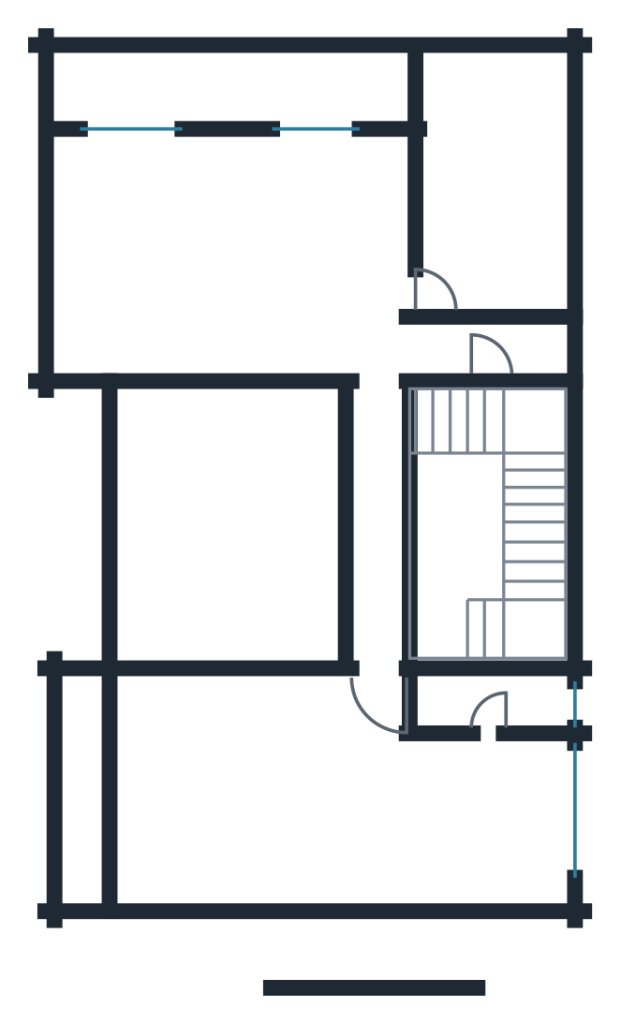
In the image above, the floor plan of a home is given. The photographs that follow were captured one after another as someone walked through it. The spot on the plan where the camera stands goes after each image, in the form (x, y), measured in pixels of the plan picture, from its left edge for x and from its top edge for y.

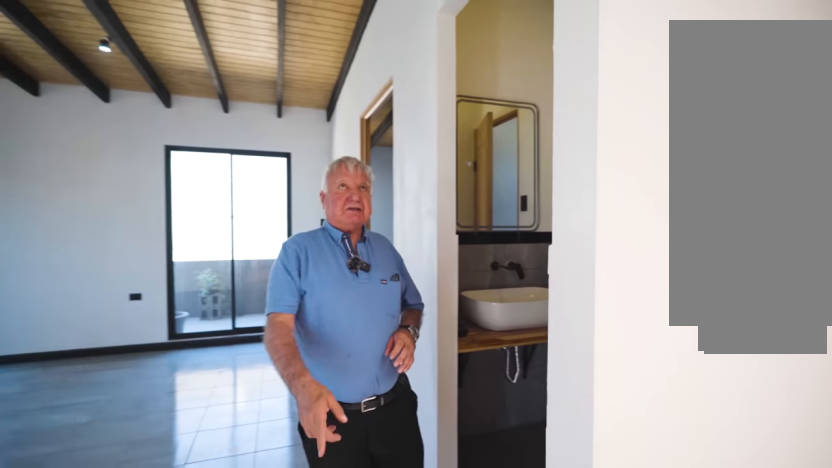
(431, 351)
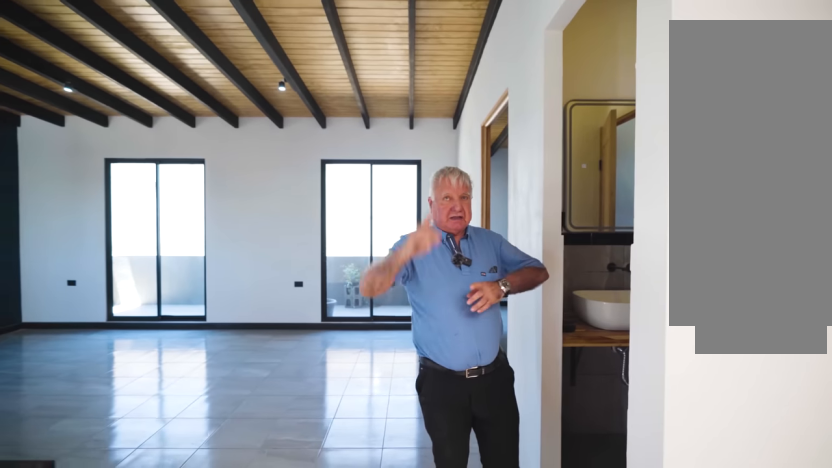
(428, 354)
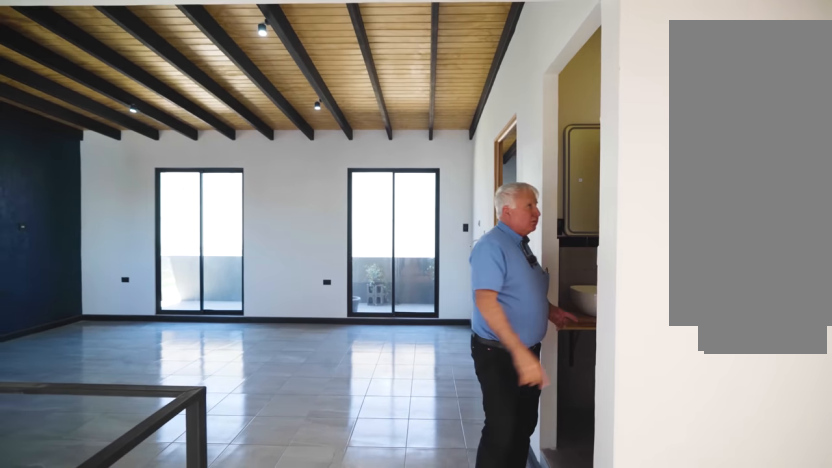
(403, 371)
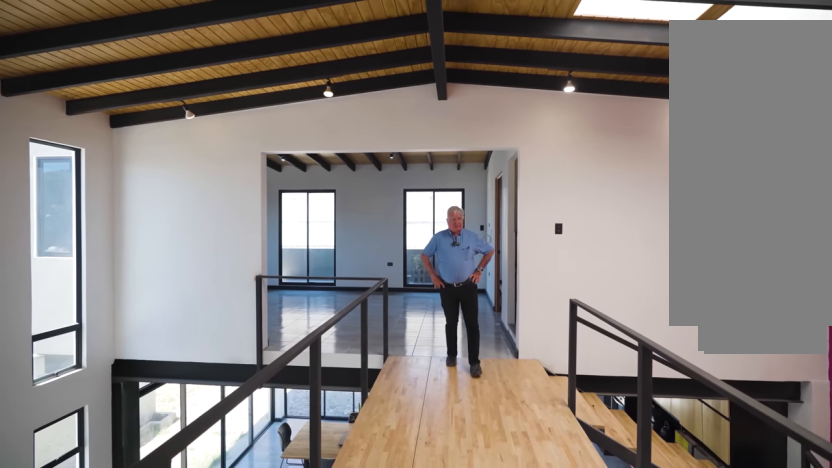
(374, 514)
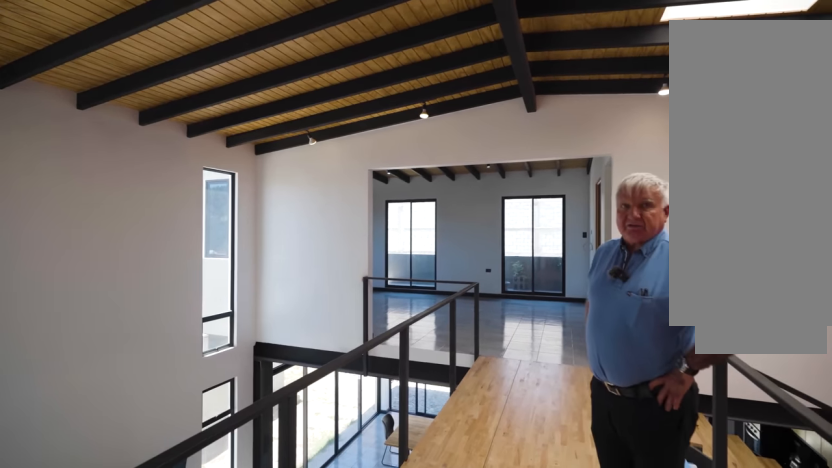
(366, 633)
